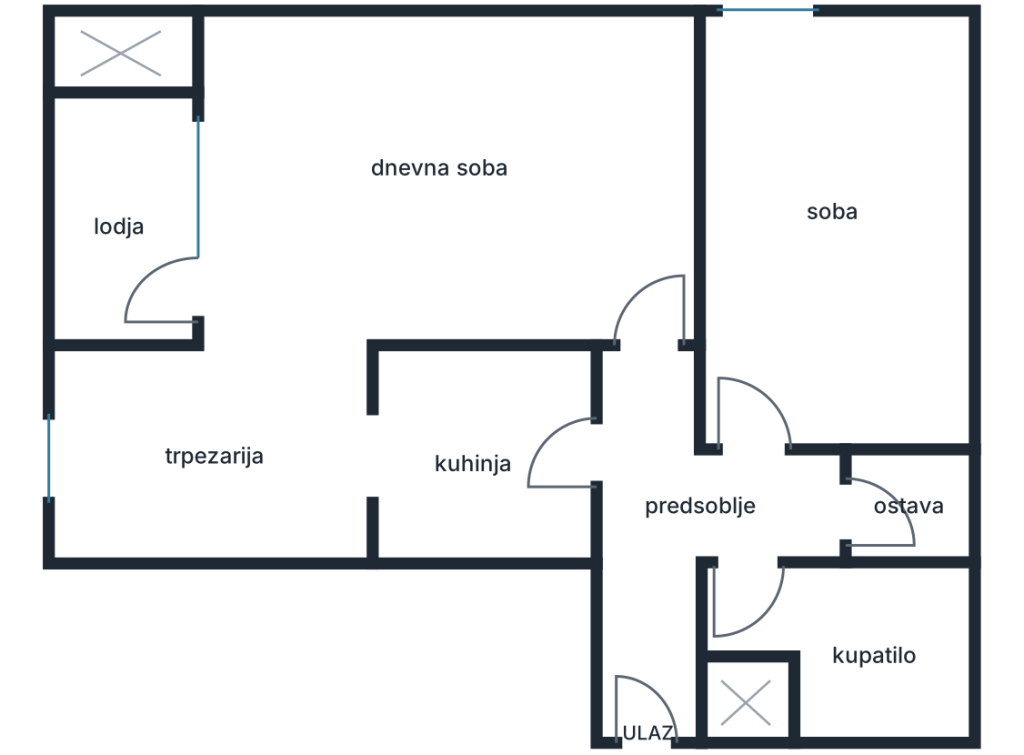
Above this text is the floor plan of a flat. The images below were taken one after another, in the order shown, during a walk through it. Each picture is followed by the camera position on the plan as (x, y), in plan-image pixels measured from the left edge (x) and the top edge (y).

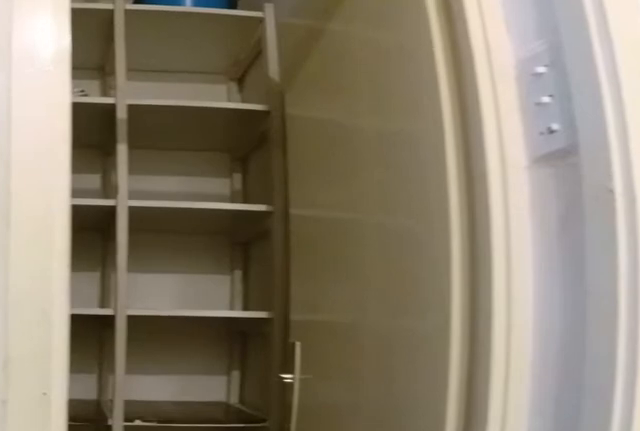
(750, 492)
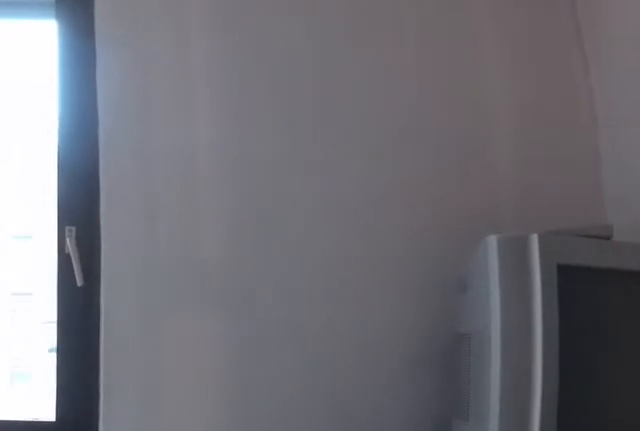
(772, 164)
